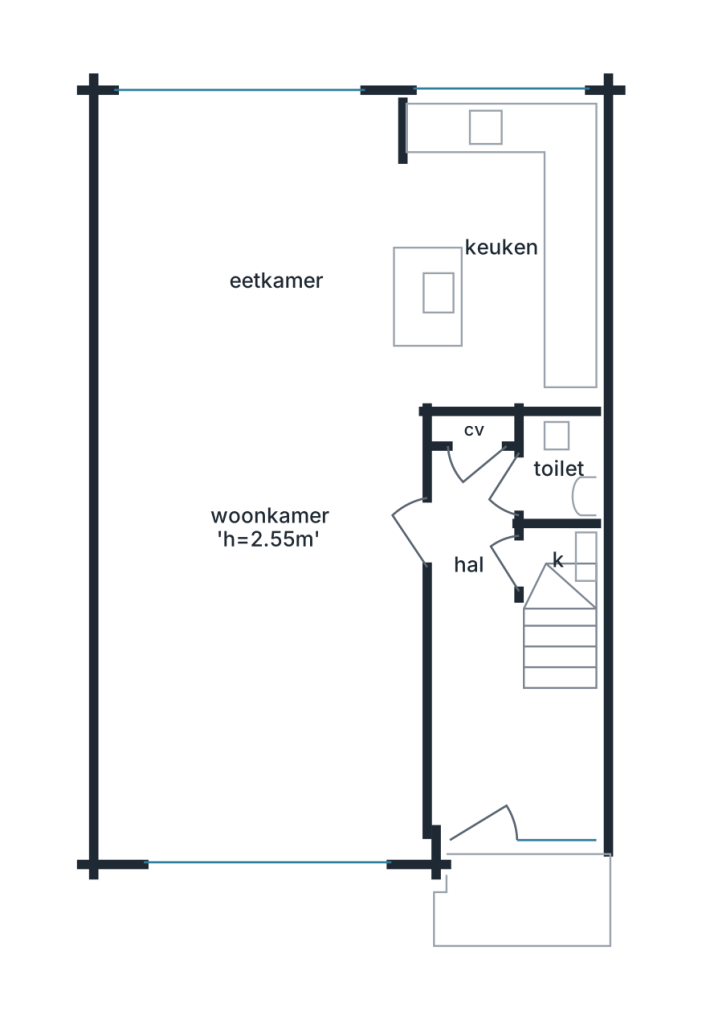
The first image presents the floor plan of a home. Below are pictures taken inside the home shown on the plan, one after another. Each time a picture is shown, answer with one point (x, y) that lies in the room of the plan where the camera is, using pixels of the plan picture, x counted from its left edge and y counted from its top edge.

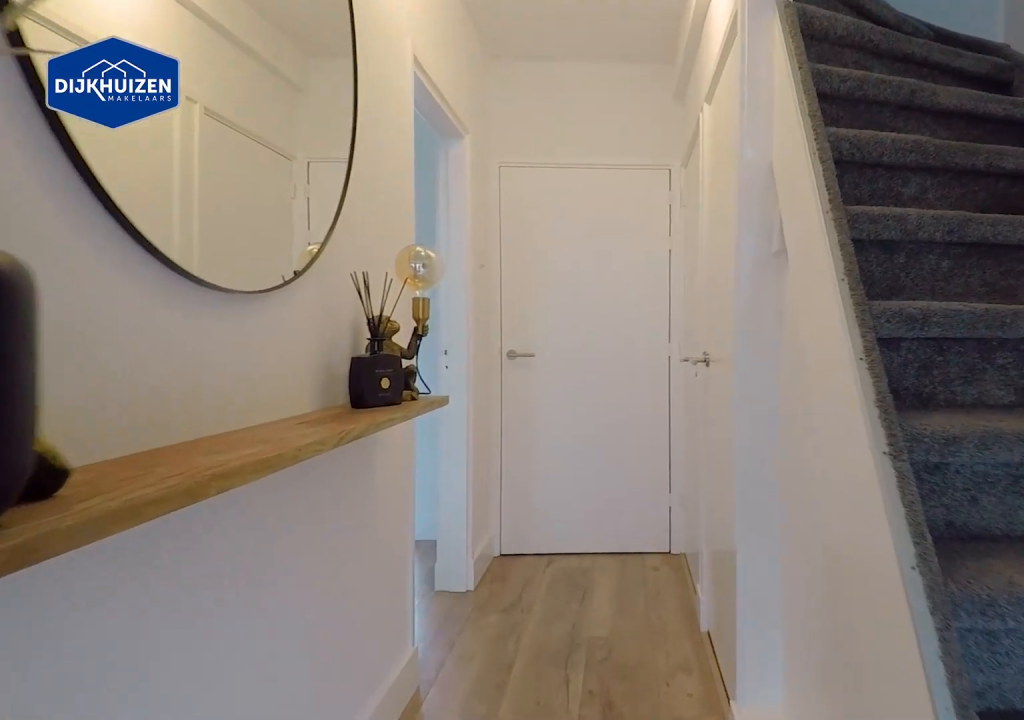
(495, 673)
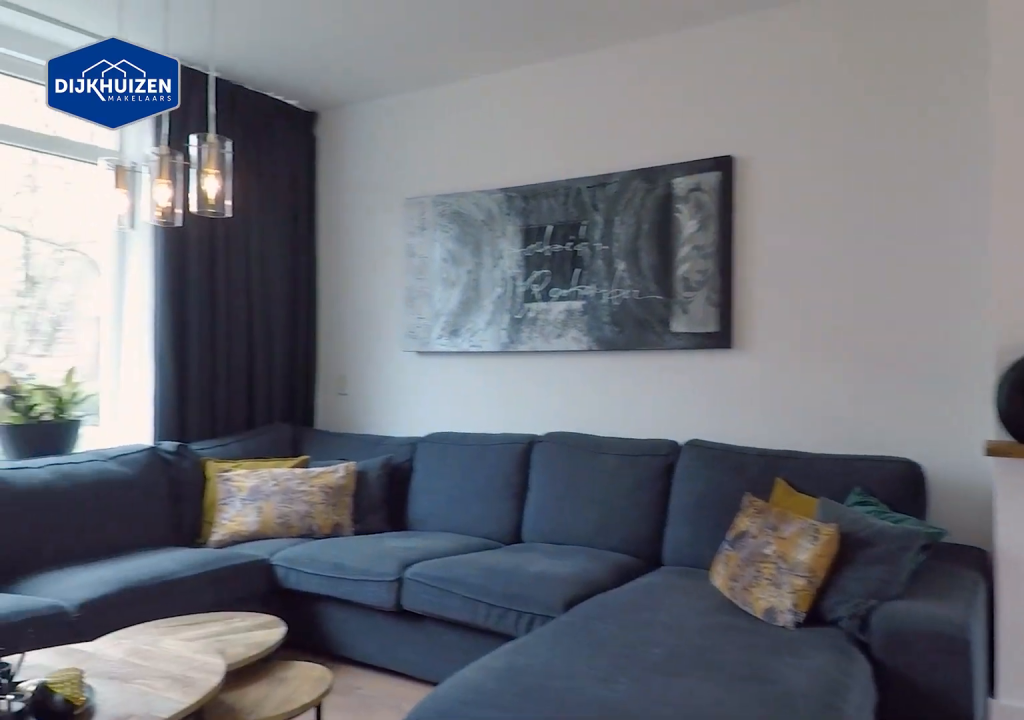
(251, 514)
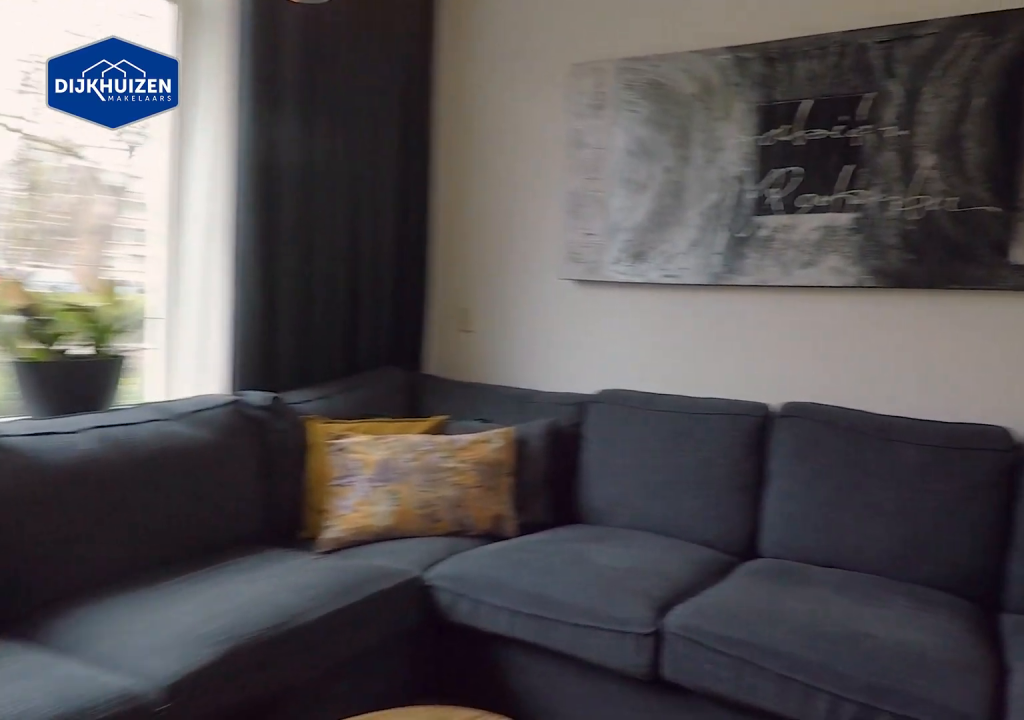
(251, 514)
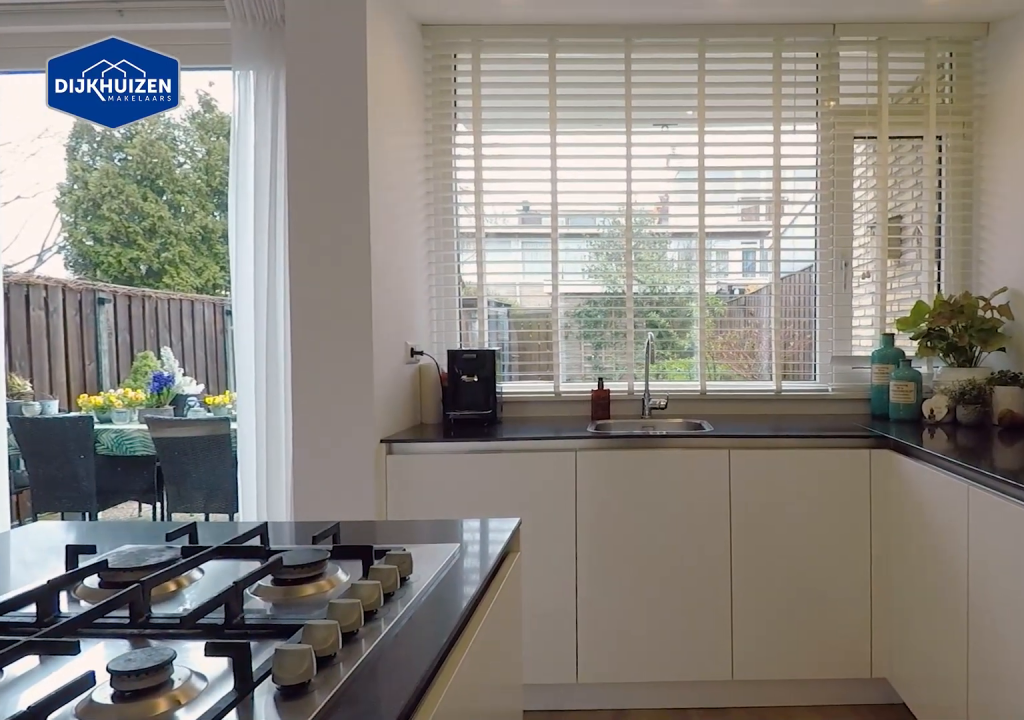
(495, 254)
